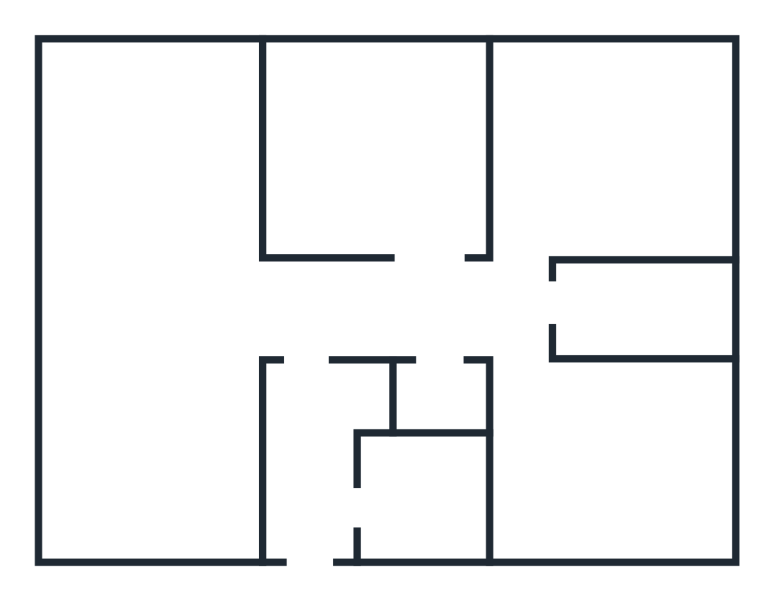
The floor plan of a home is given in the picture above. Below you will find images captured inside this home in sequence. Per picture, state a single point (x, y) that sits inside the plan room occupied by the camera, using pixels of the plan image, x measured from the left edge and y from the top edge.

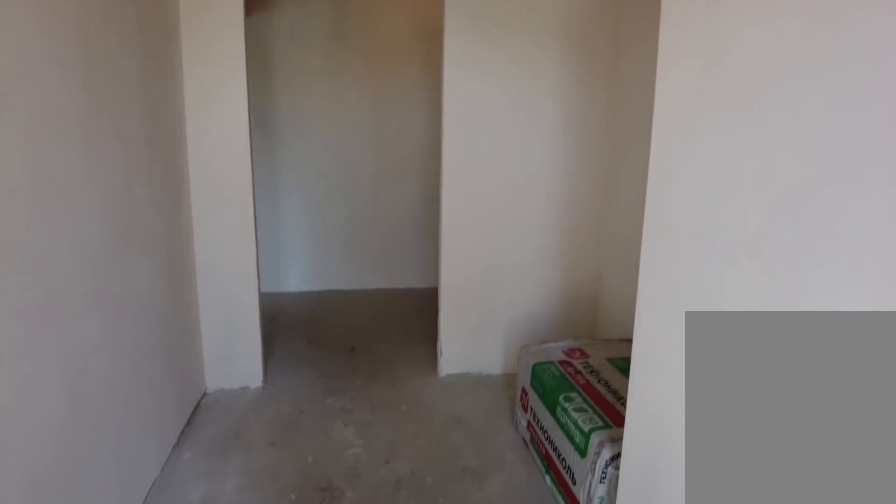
(324, 524)
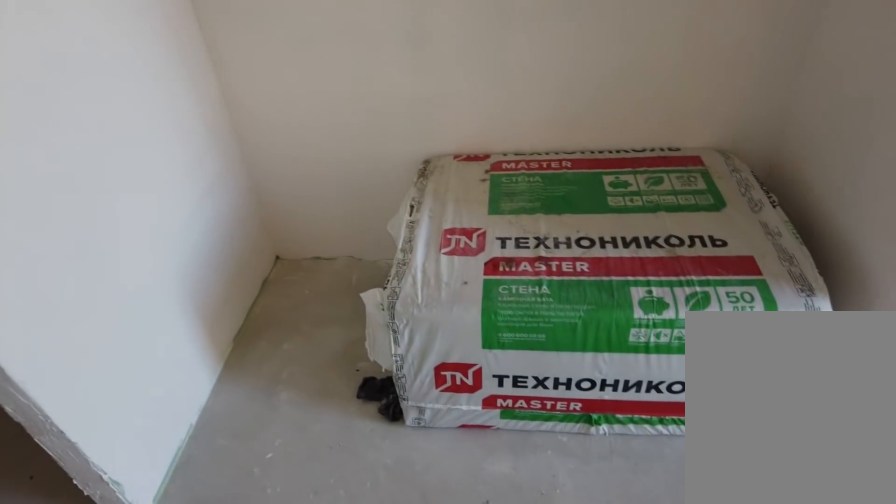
(303, 420)
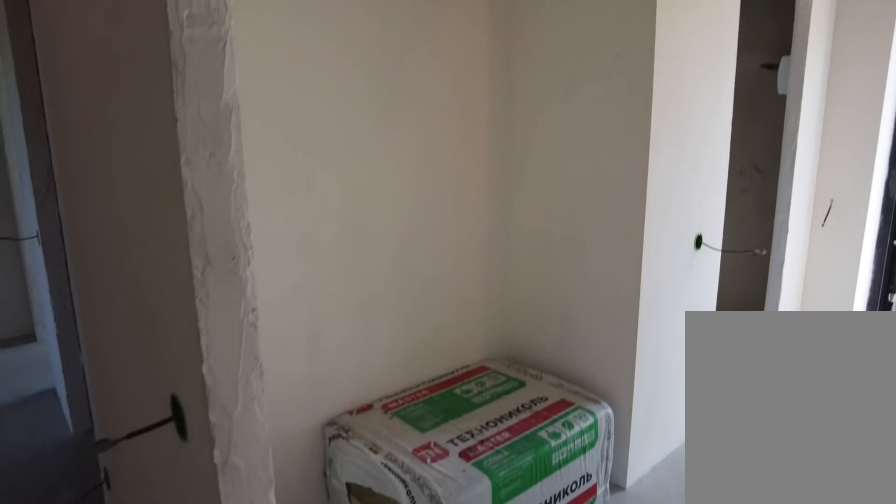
(303, 420)
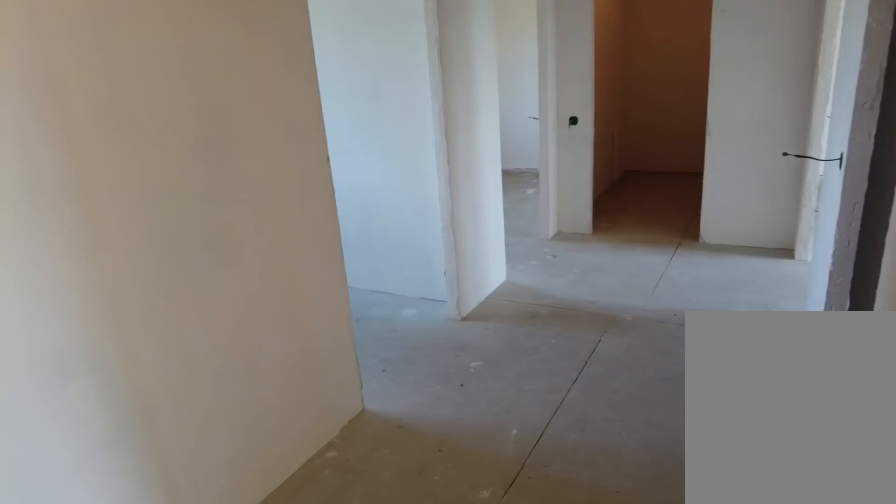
(310, 334)
